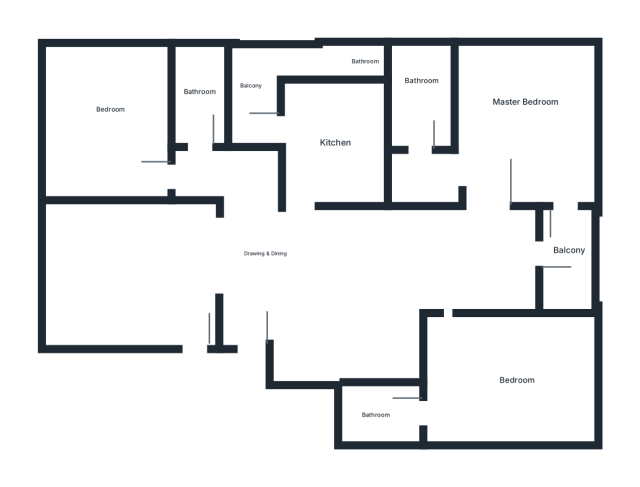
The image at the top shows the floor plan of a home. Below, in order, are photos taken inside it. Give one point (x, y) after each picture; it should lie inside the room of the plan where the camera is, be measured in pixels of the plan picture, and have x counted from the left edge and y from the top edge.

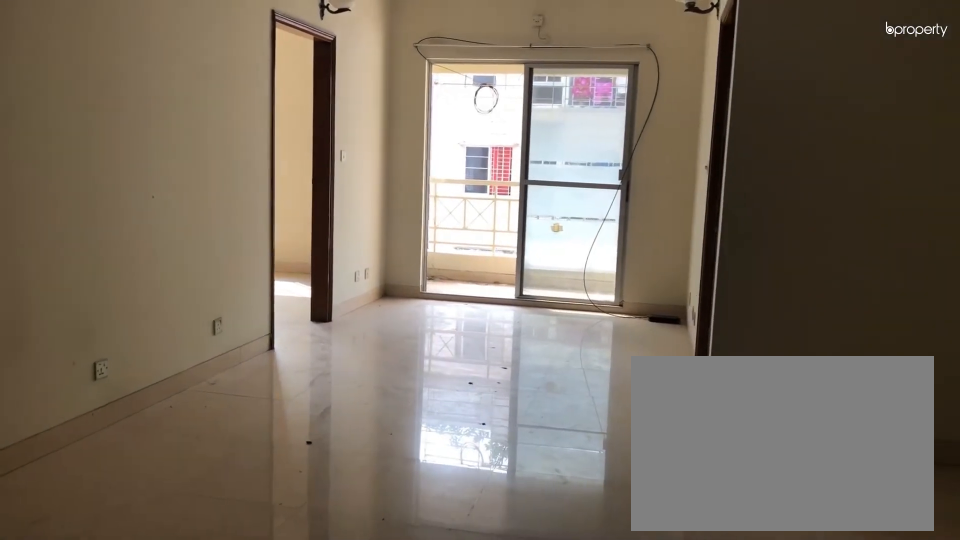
(312, 289)
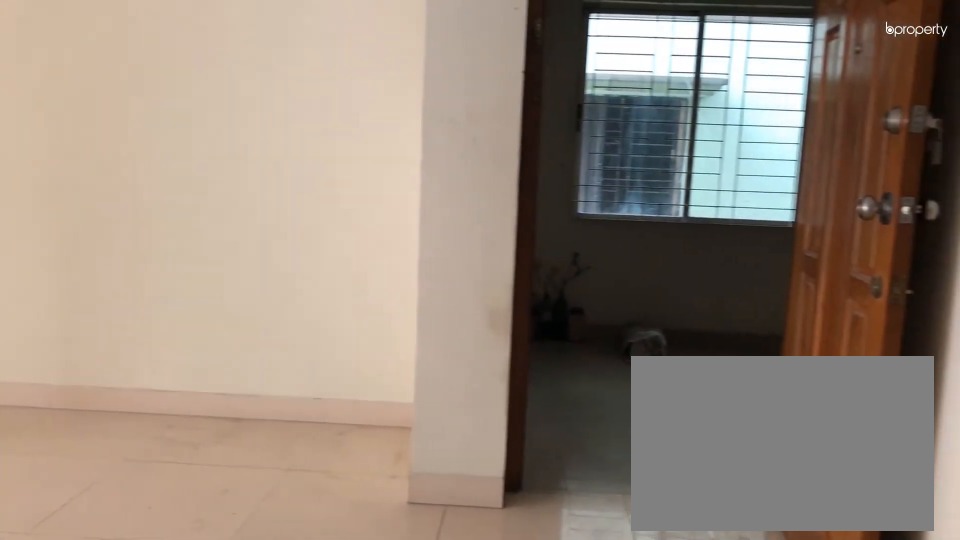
(312, 289)
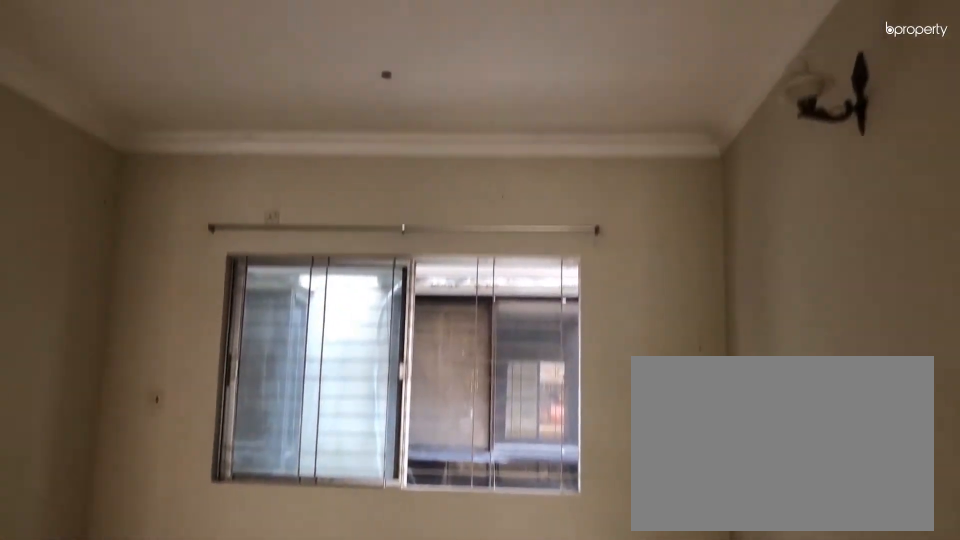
(118, 266)
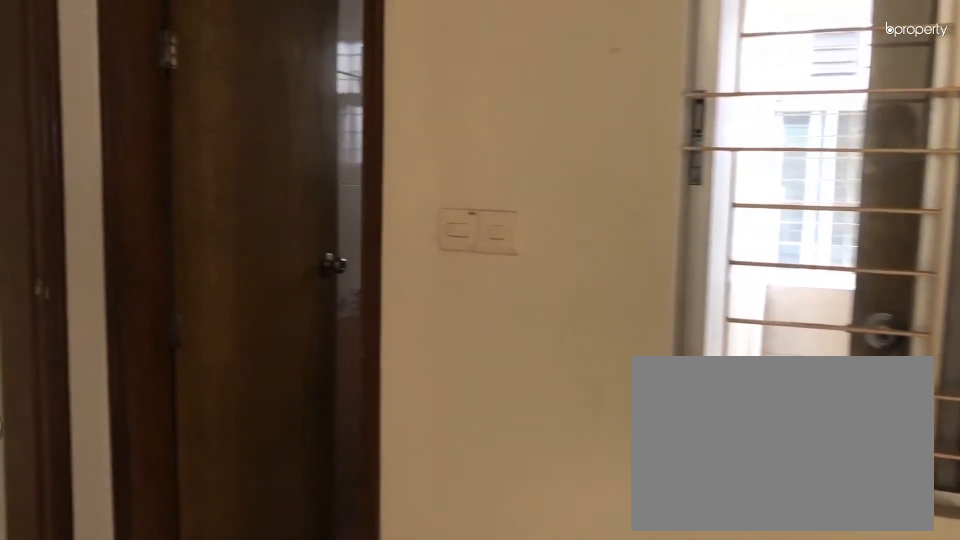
(182, 174)
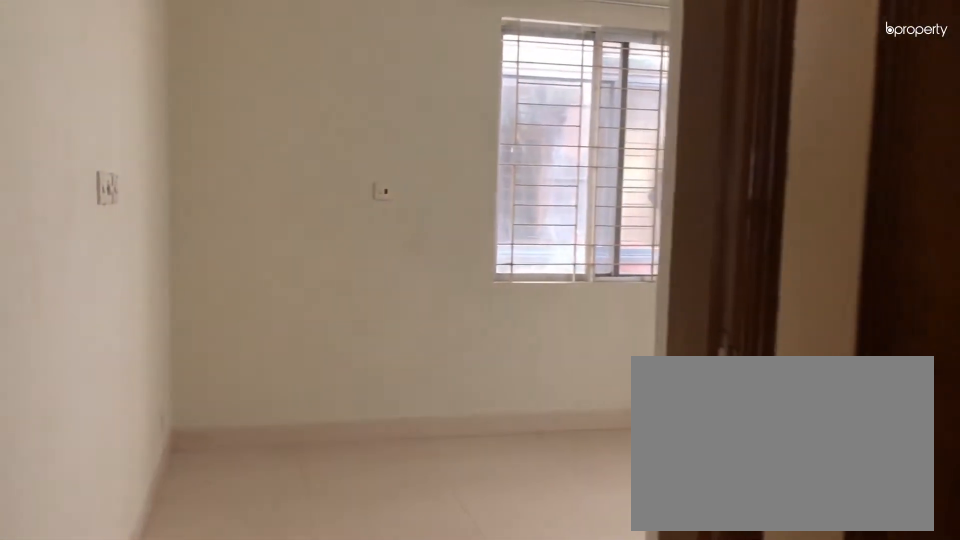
(182, 174)
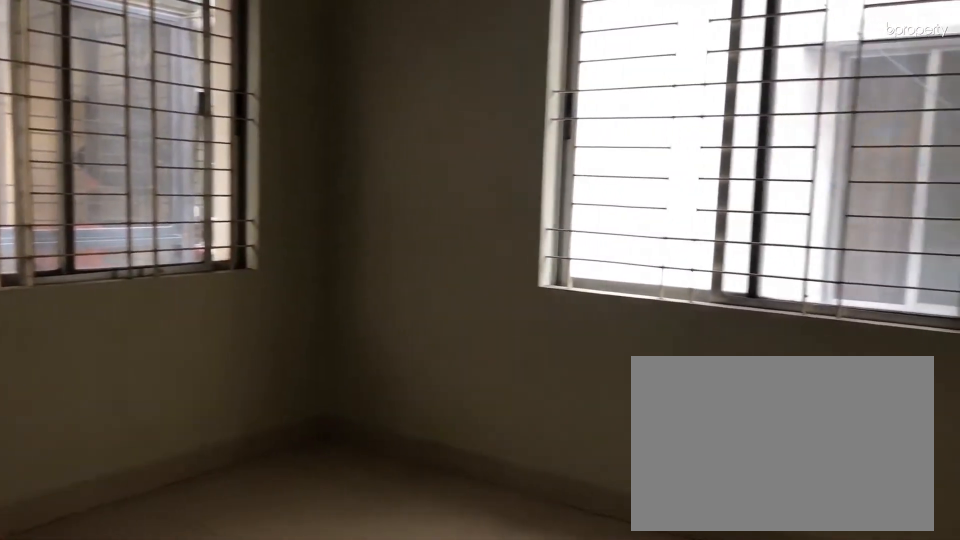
(118, 116)
